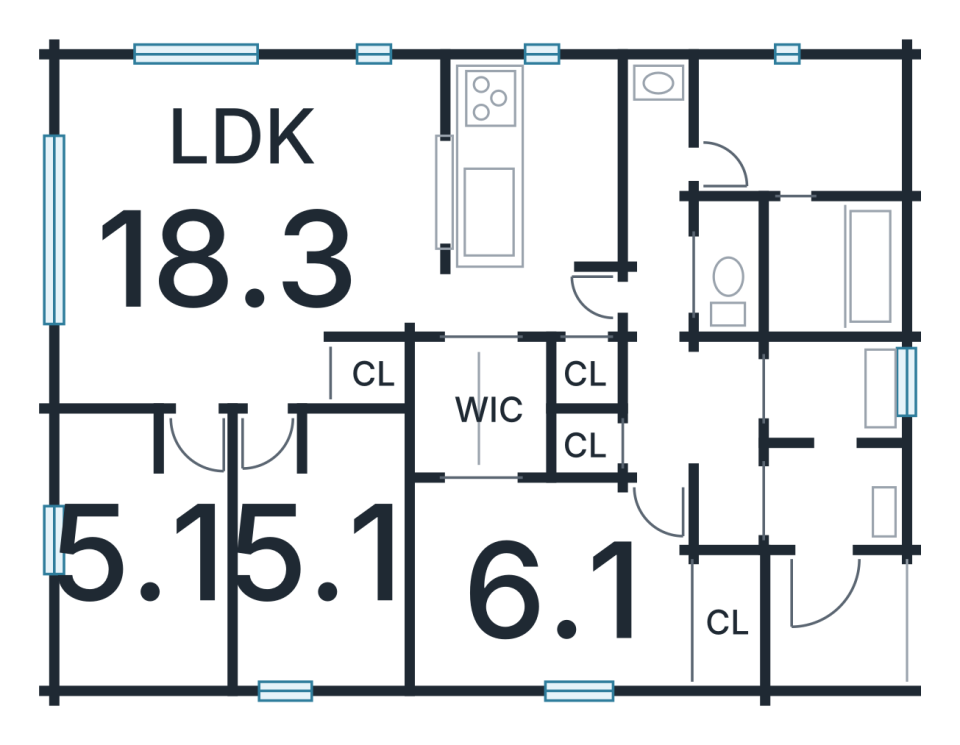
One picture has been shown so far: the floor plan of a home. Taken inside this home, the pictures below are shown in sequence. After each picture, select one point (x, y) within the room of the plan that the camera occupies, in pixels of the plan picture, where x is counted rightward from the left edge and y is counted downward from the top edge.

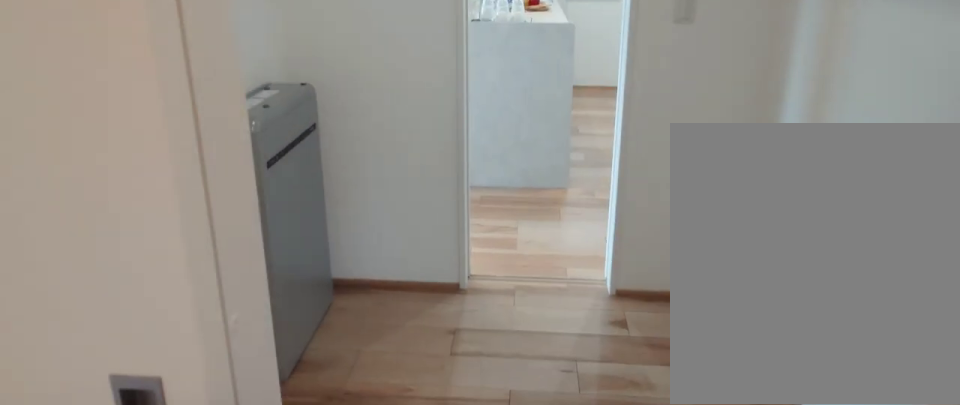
(480, 416)
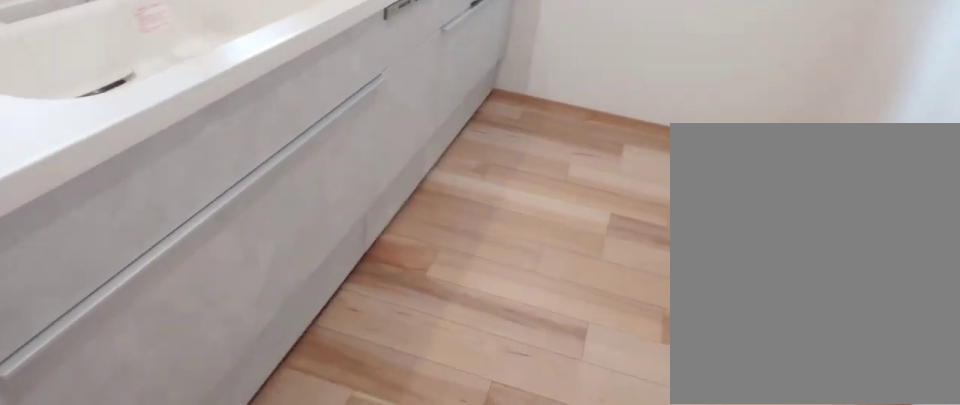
(528, 194)
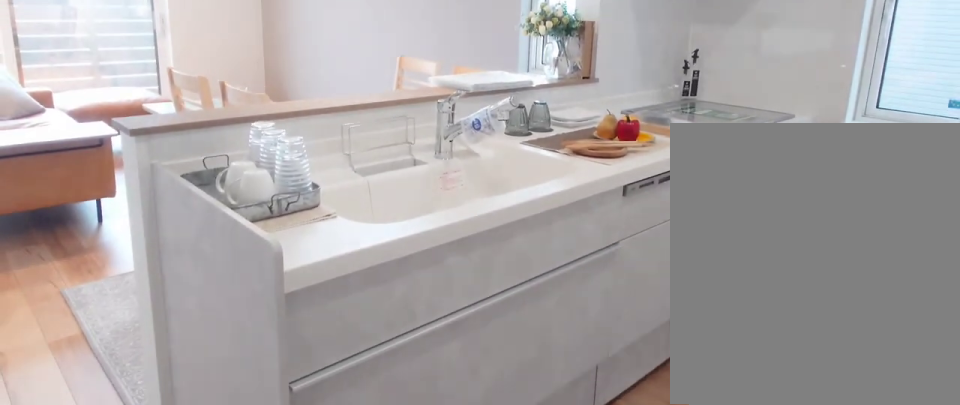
(528, 194)
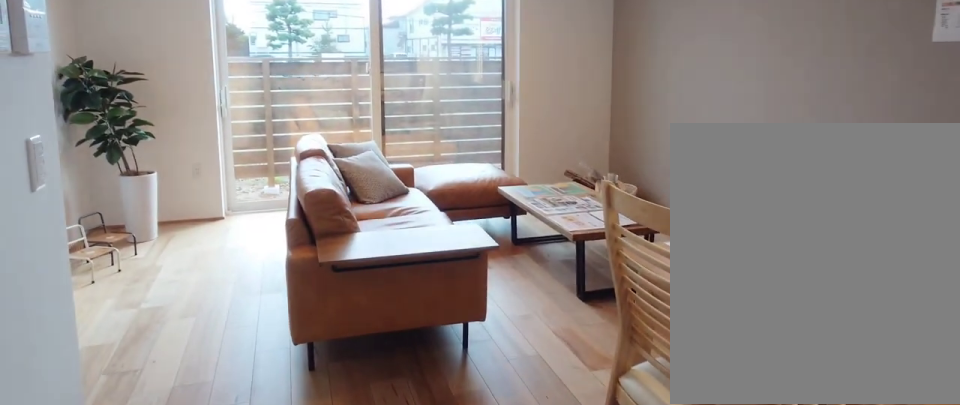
(219, 244)
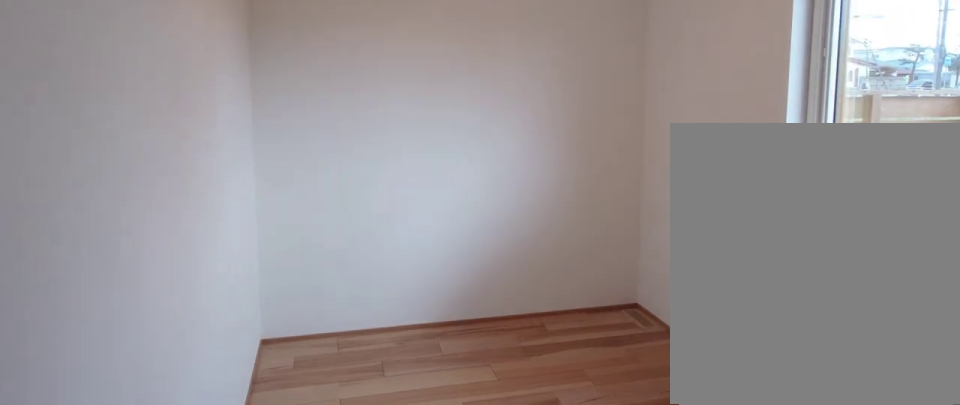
(133, 558)
